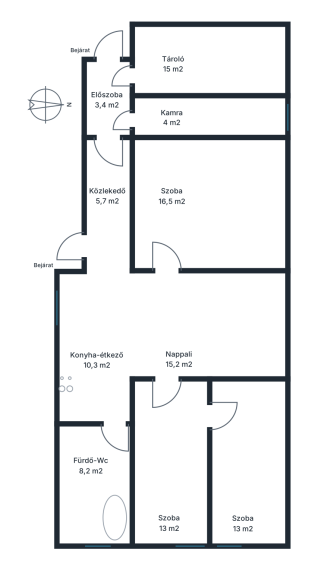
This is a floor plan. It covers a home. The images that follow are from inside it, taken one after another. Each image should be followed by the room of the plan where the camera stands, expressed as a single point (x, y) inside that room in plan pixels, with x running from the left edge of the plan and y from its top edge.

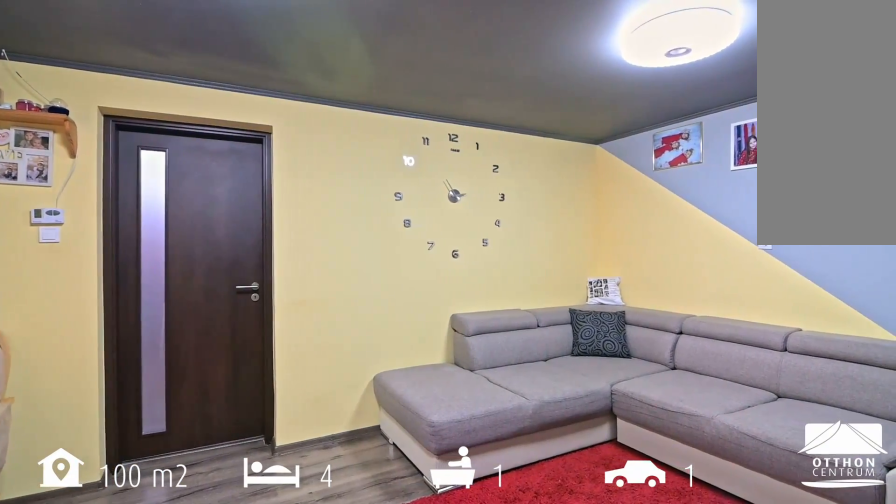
(220, 331)
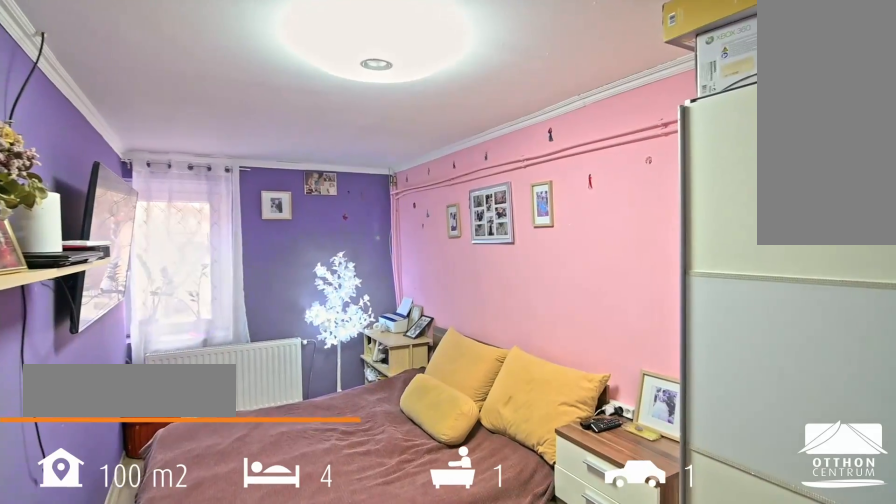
(172, 470)
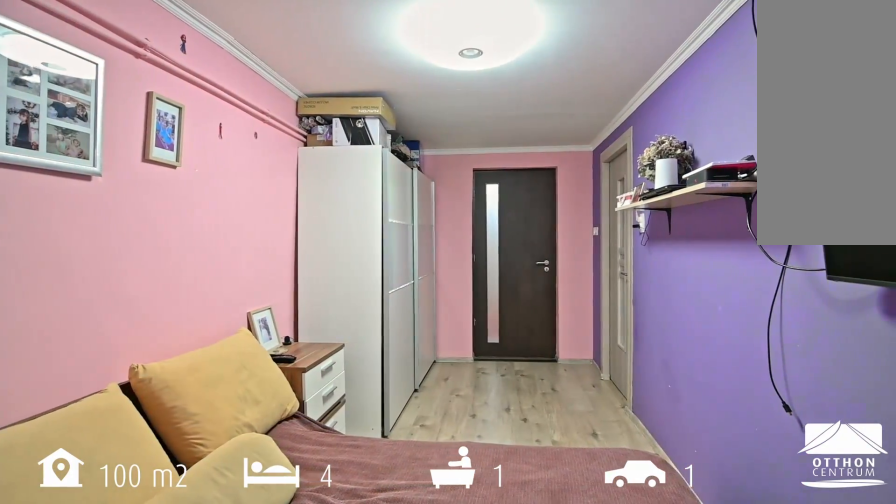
(172, 470)
